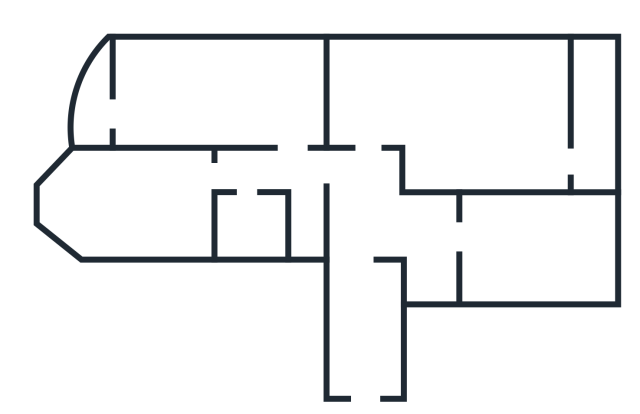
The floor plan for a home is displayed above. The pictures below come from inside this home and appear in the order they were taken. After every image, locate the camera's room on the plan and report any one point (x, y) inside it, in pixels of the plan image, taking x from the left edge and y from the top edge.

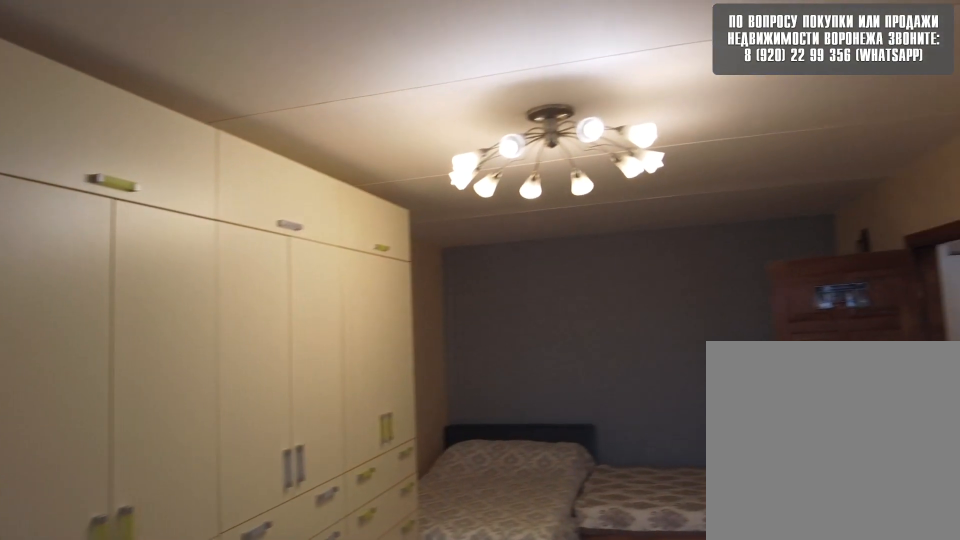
(263, 101)
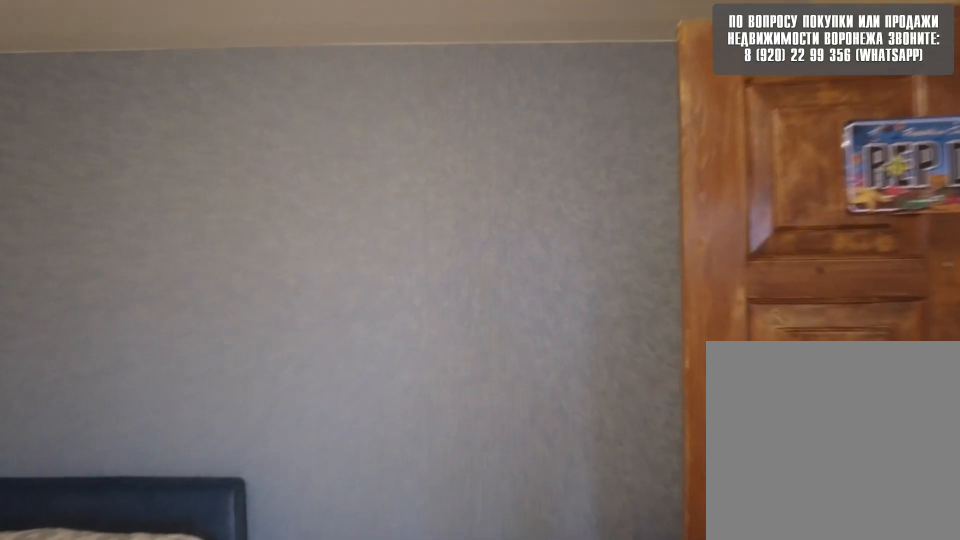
(263, 101)
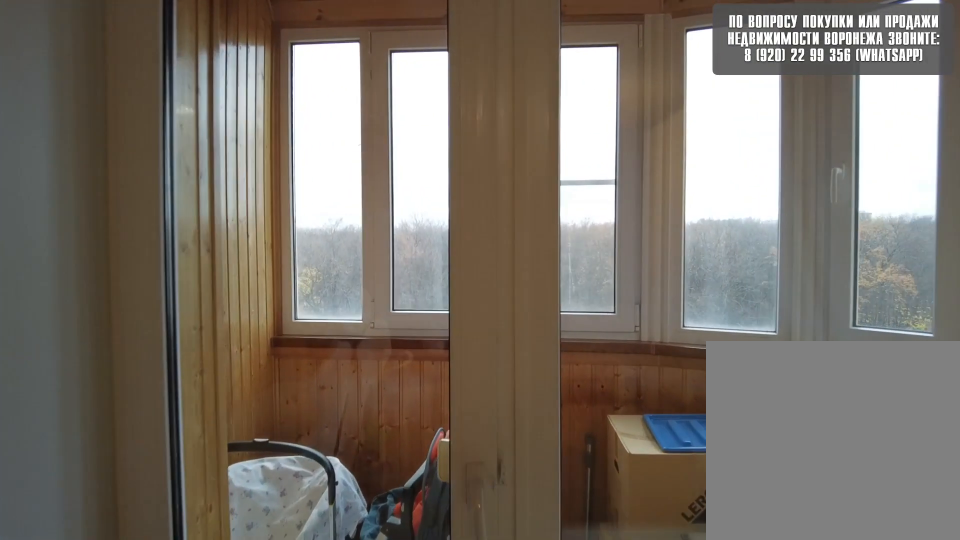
(155, 103)
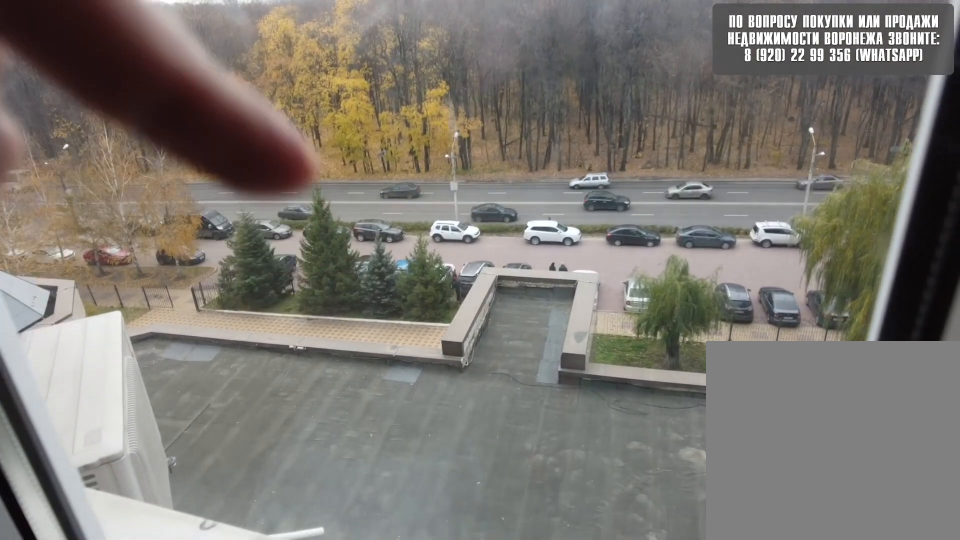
(99, 106)
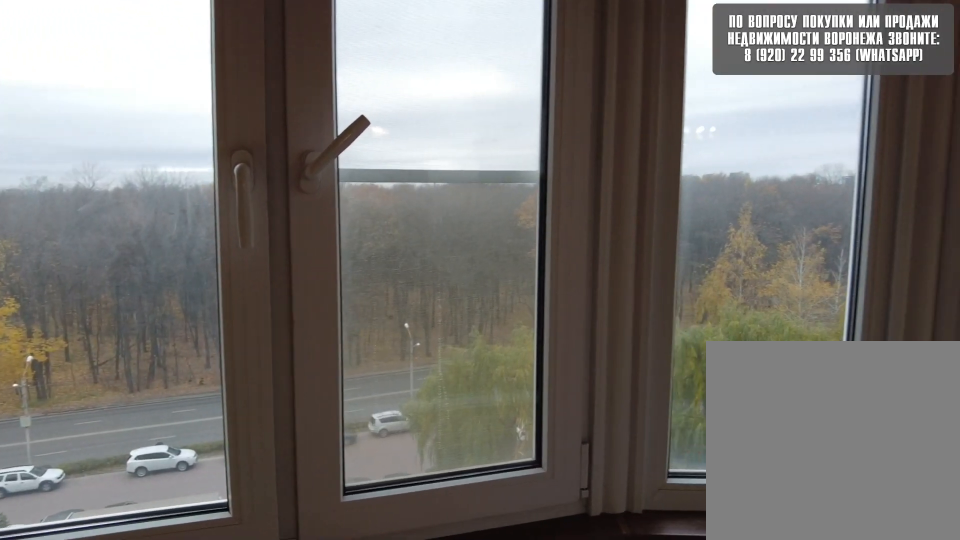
(99, 106)
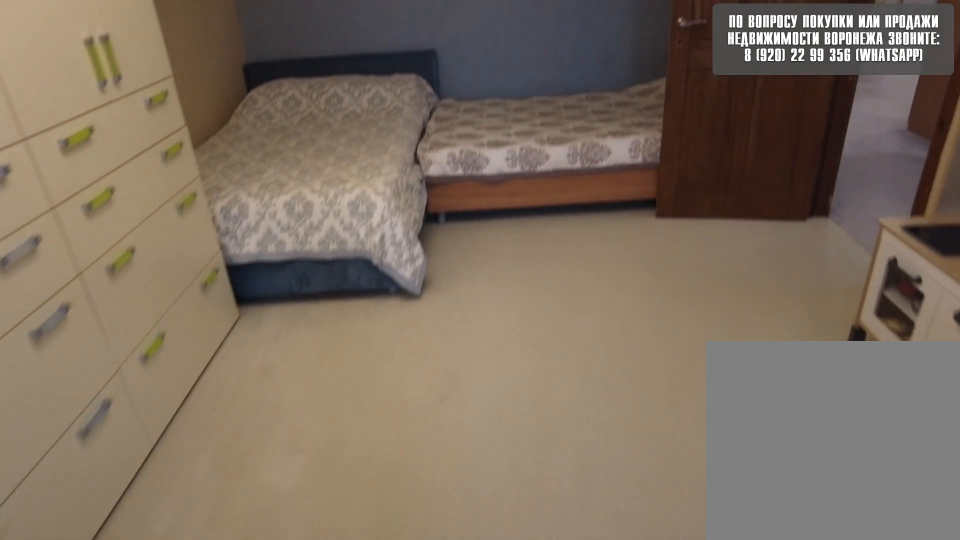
(148, 111)
